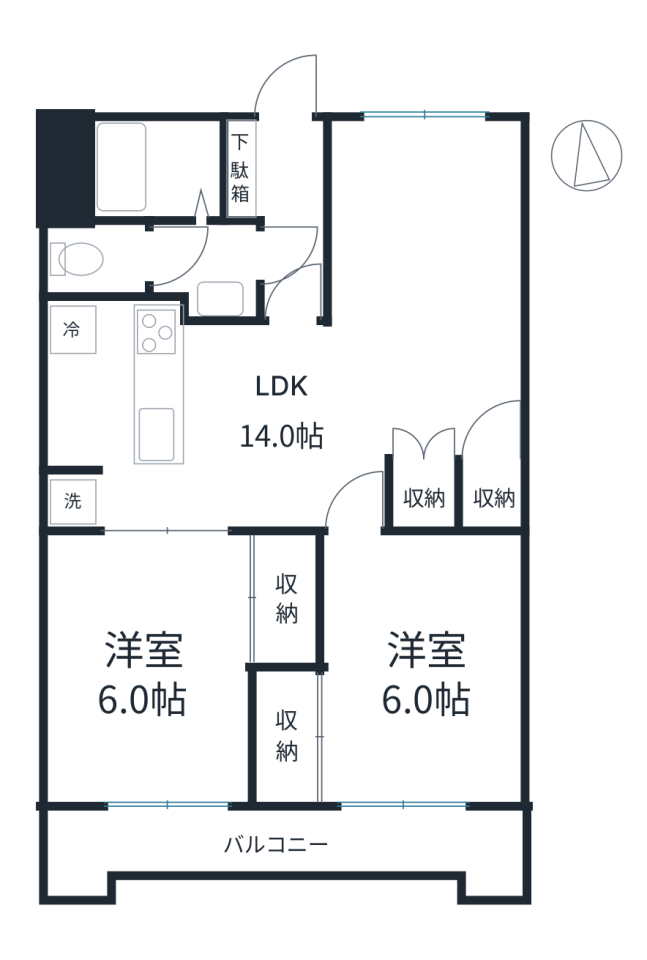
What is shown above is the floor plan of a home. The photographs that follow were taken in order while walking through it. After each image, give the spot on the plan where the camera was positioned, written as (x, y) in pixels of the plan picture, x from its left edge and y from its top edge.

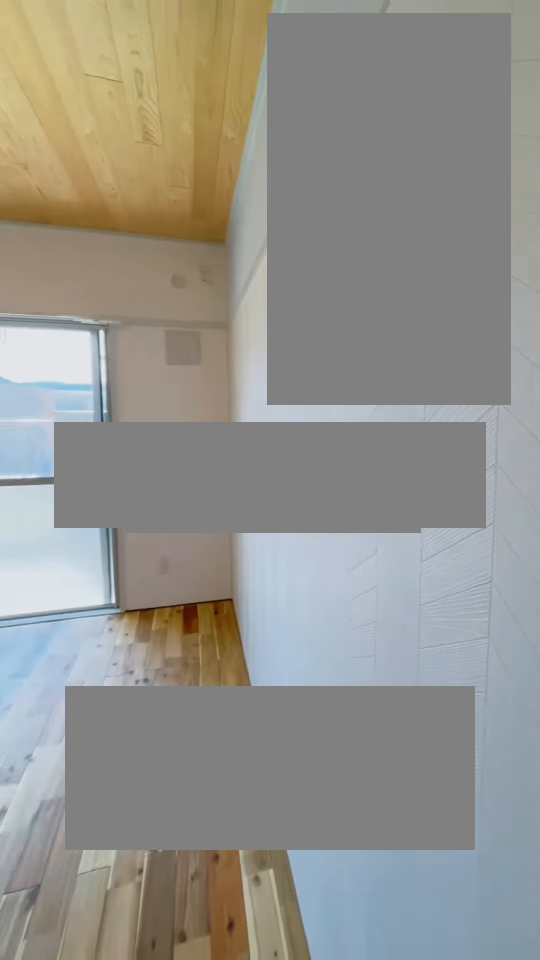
(87, 612)
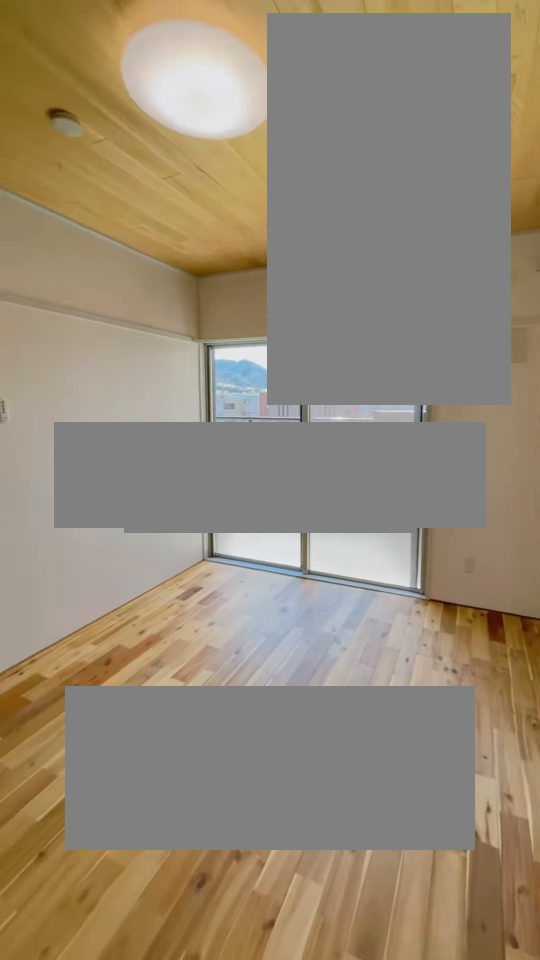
(90, 628)
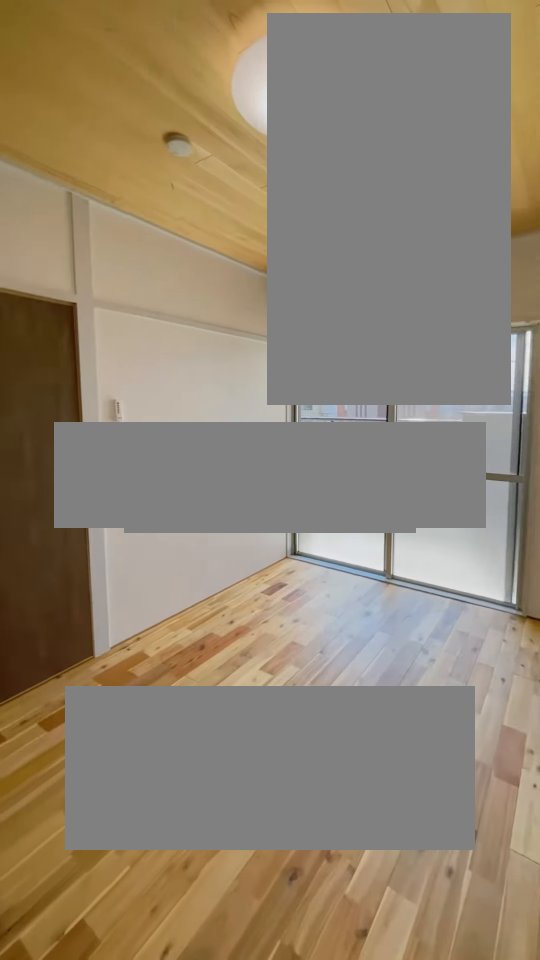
(89, 631)
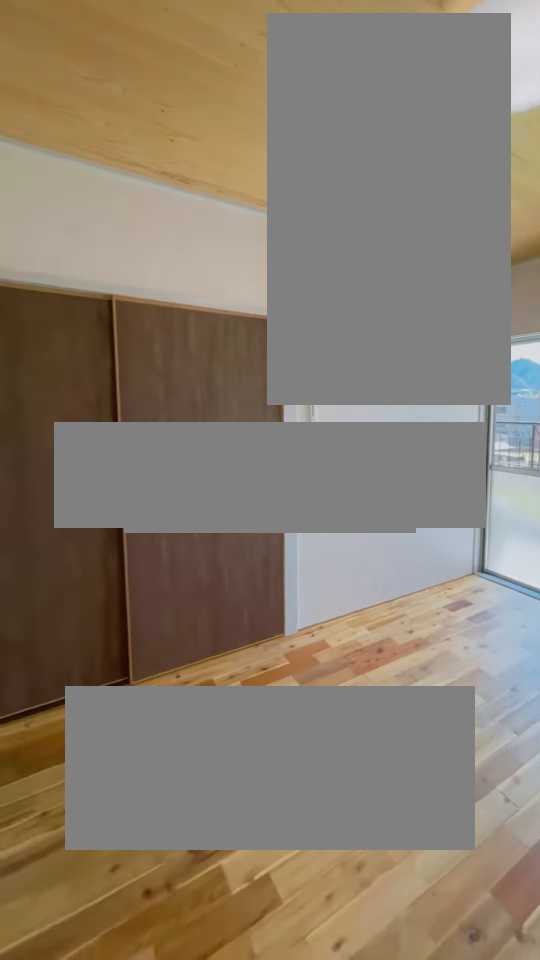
(85, 617)
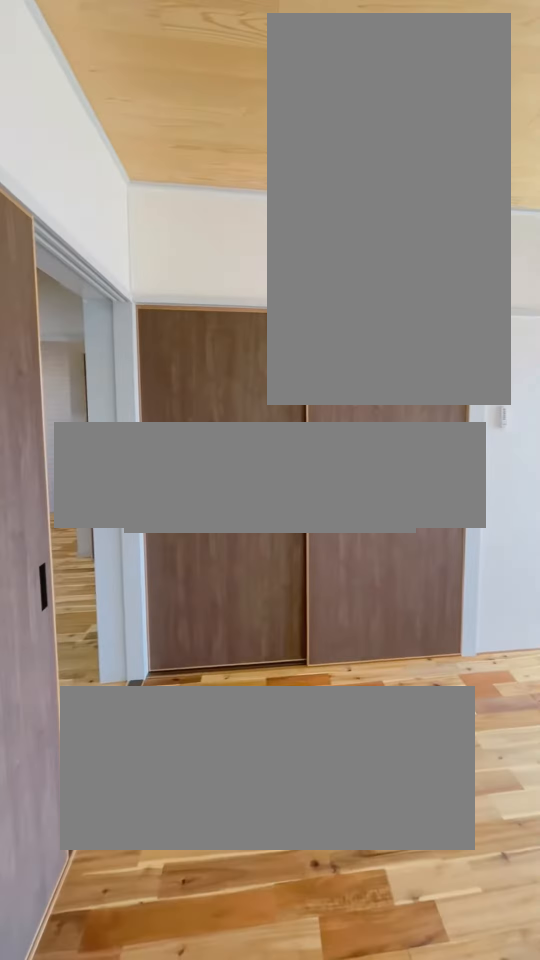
(86, 633)
